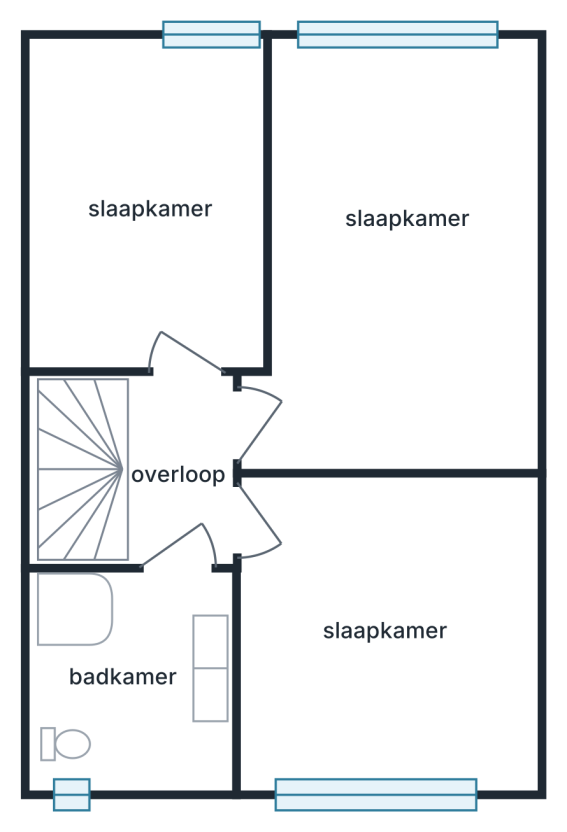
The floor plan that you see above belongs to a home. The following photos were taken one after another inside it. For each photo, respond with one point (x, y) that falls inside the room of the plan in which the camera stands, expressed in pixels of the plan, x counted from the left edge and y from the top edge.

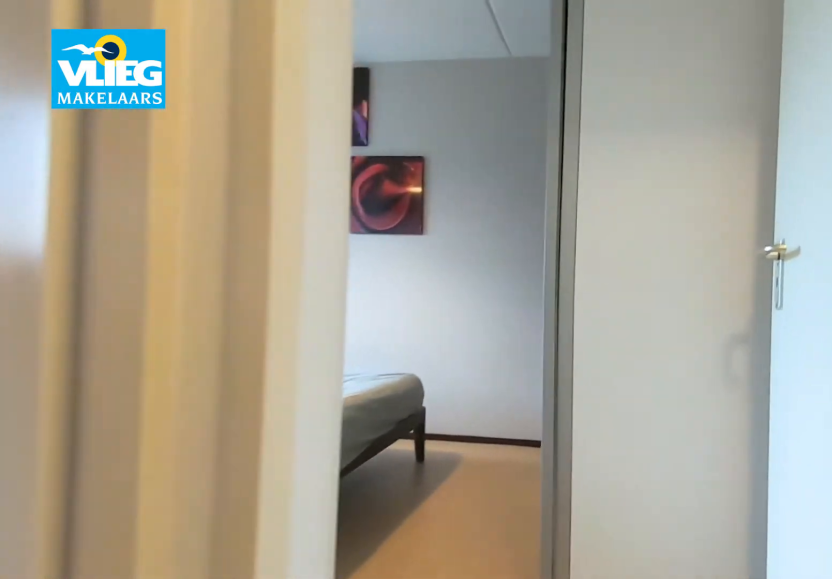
(178, 478)
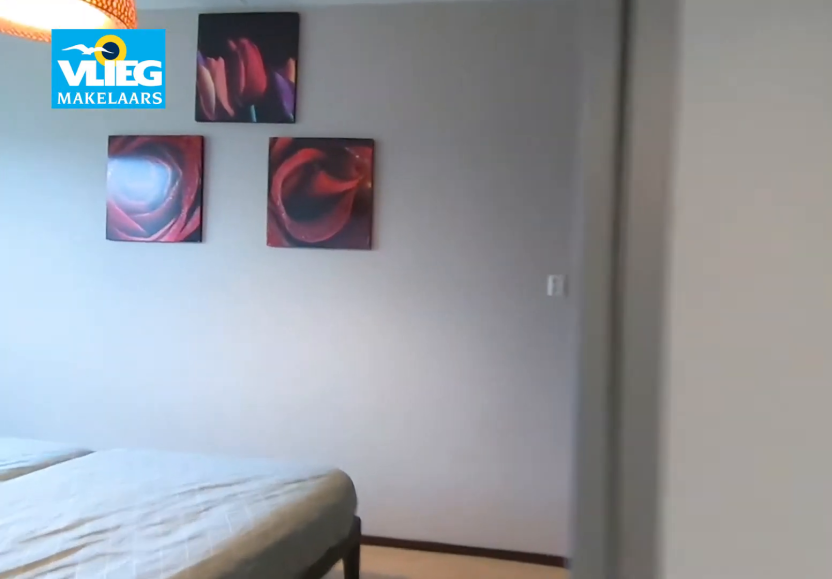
(394, 191)
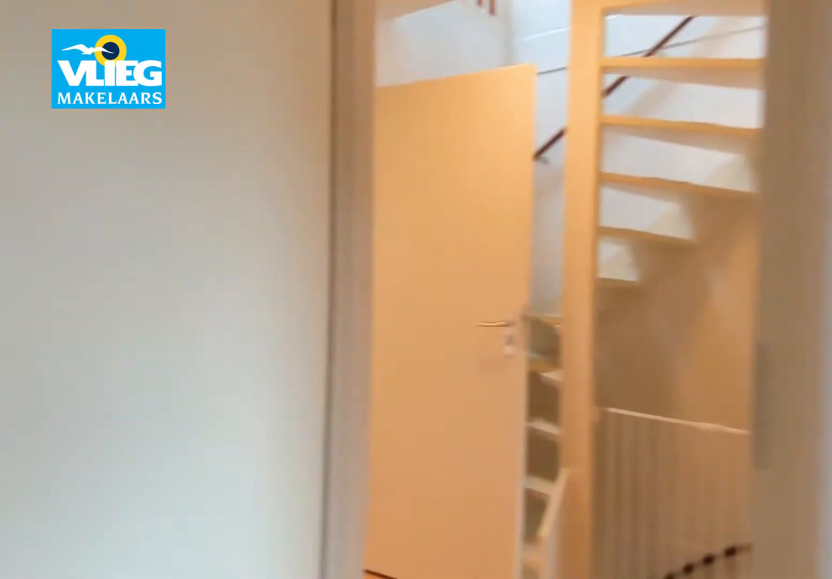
(394, 191)
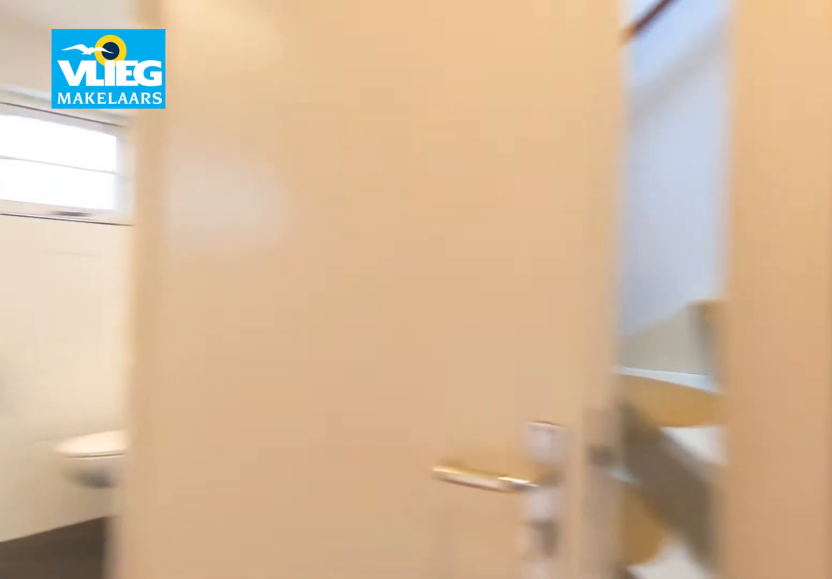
(177, 478)
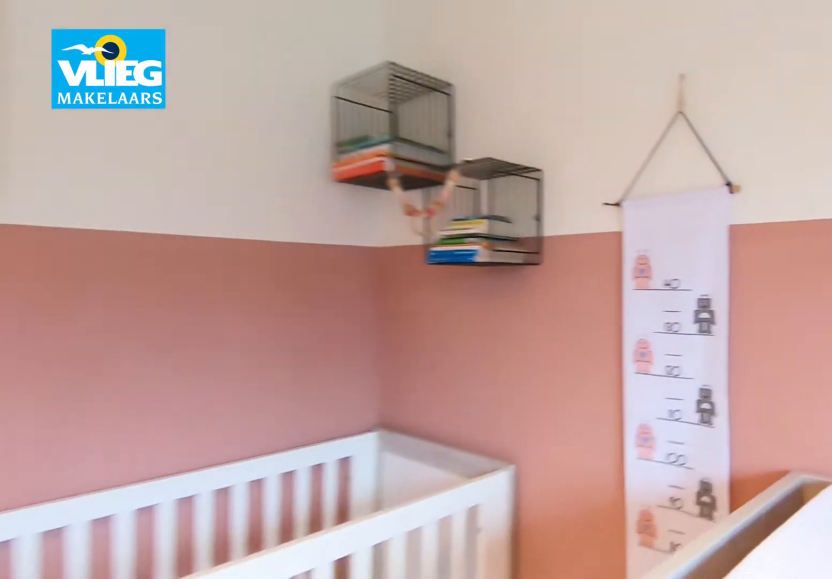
(384, 629)
